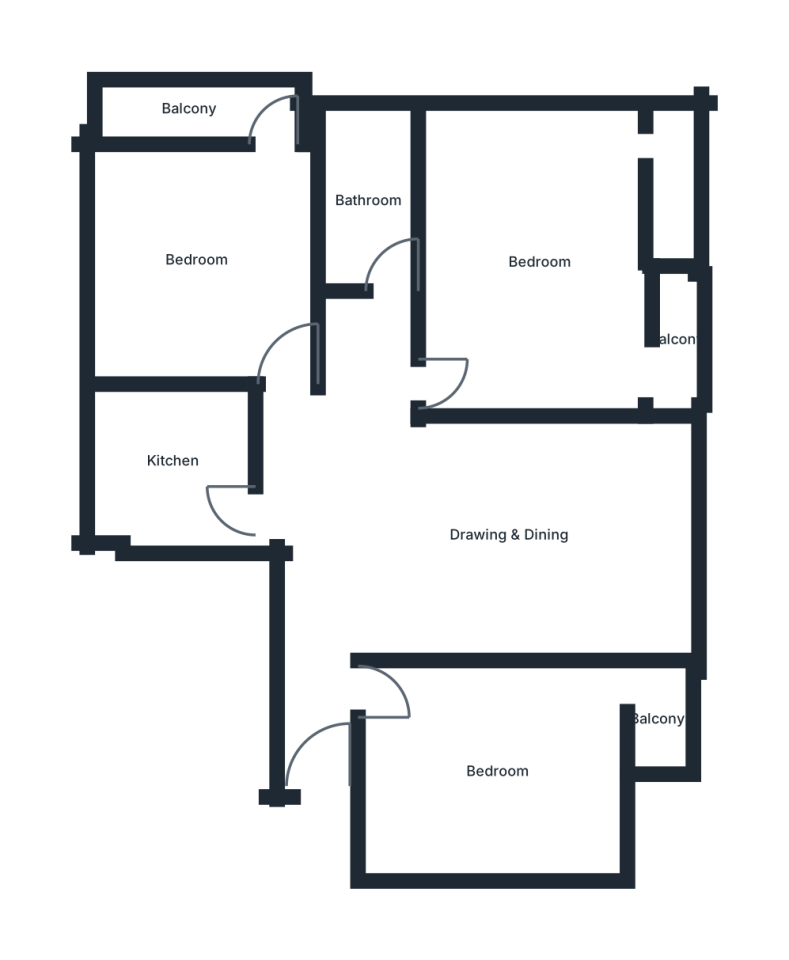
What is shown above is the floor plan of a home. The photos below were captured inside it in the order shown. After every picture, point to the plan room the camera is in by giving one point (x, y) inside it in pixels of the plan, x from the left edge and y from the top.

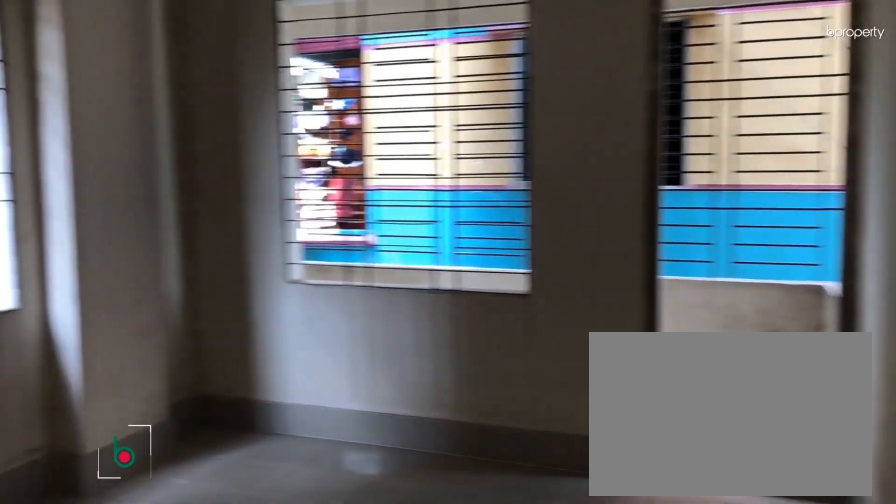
(196, 260)
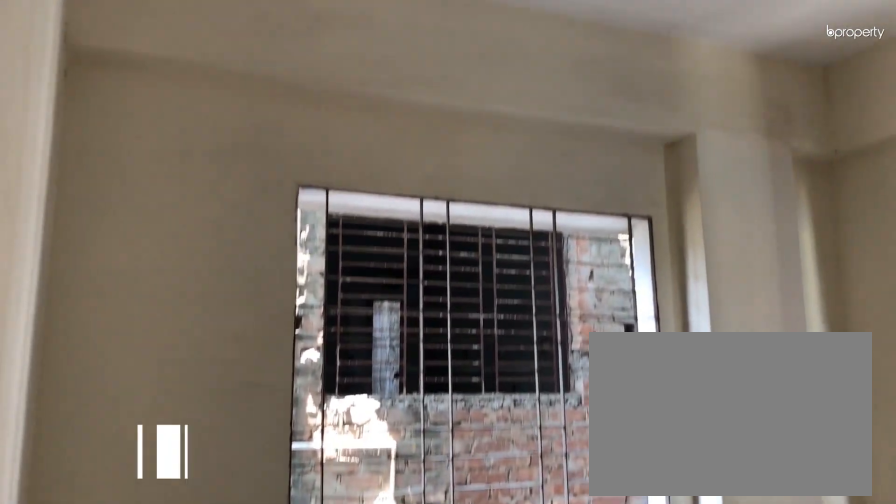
(196, 260)
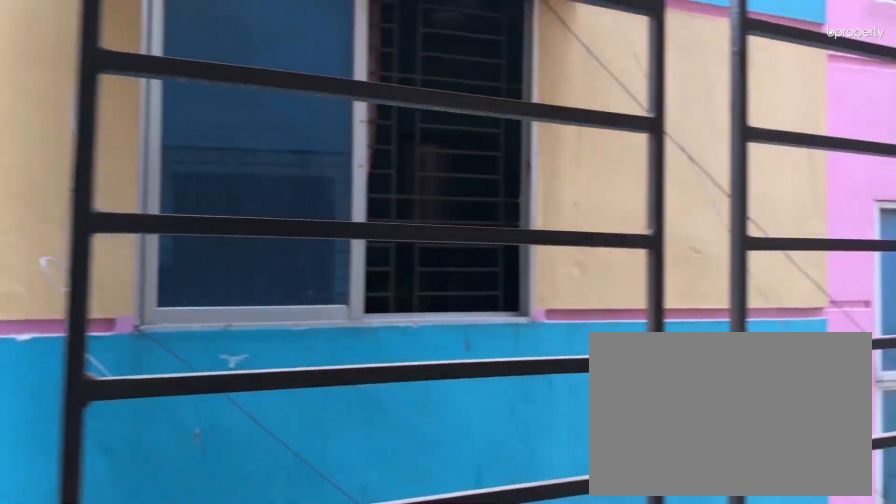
(189, 109)
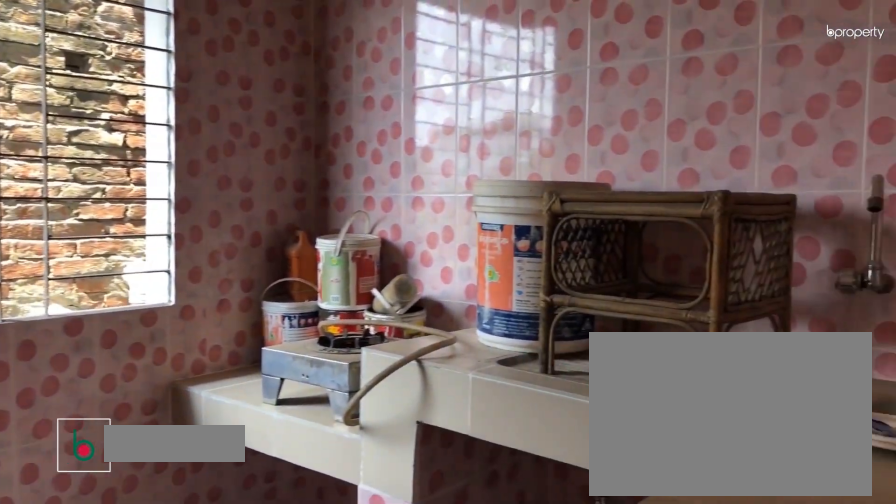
(175, 466)
